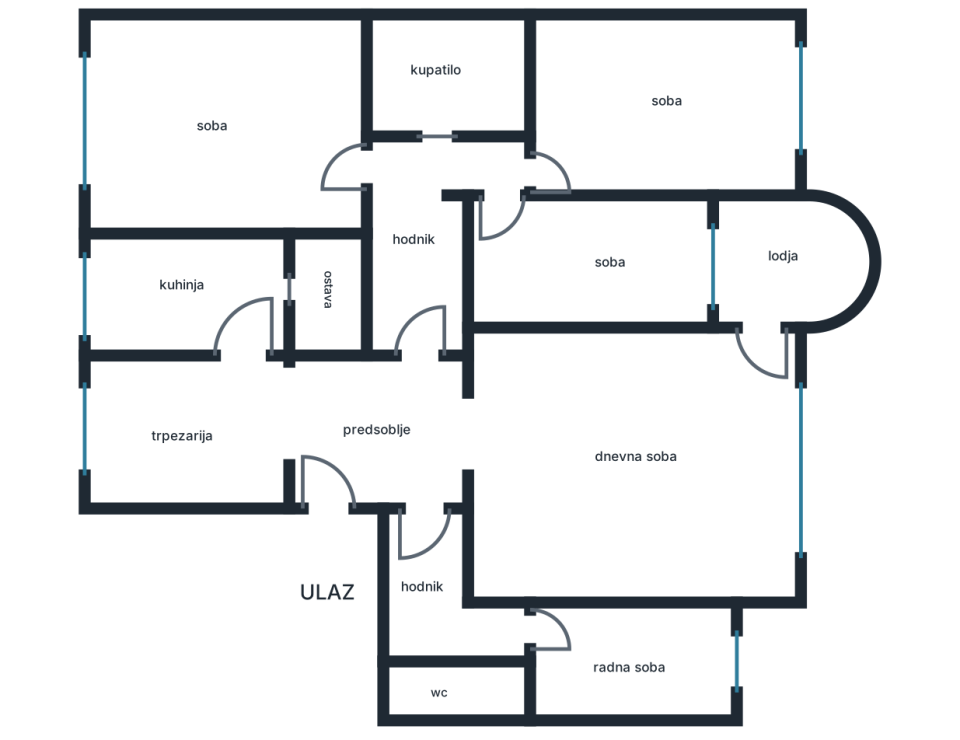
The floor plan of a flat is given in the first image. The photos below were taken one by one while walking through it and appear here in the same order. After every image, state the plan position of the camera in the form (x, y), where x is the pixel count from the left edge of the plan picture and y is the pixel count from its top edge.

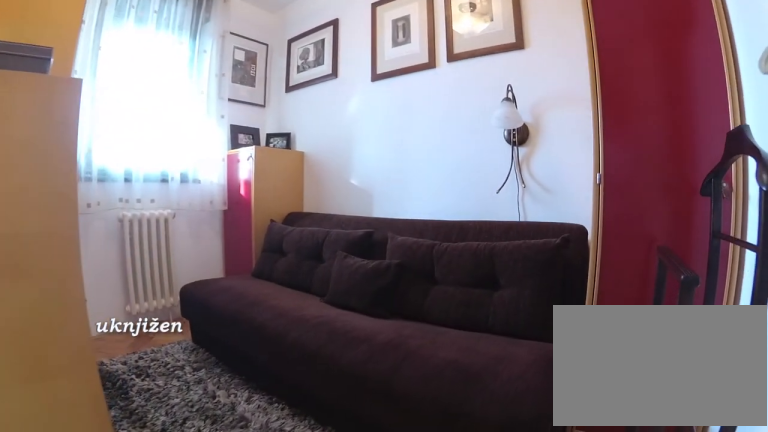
(483, 182)
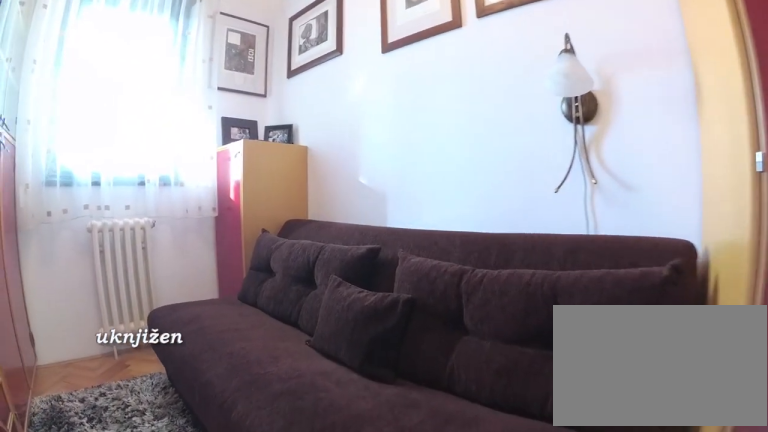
(494, 218)
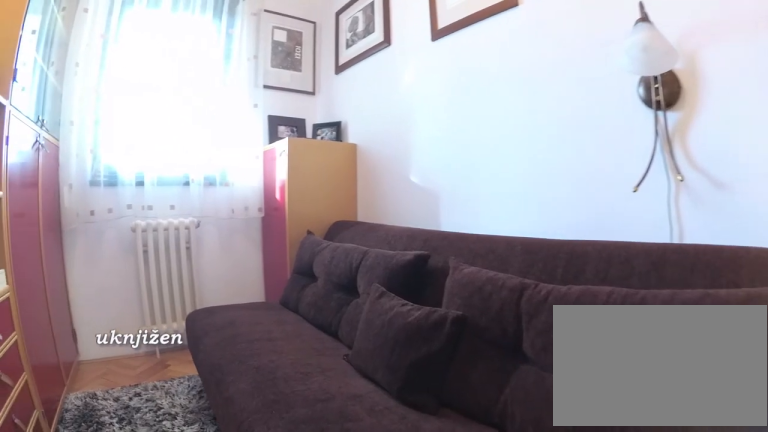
(499, 231)
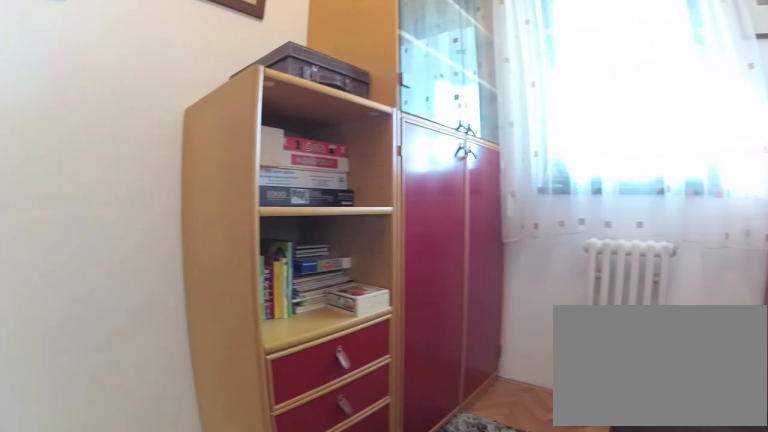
(530, 279)
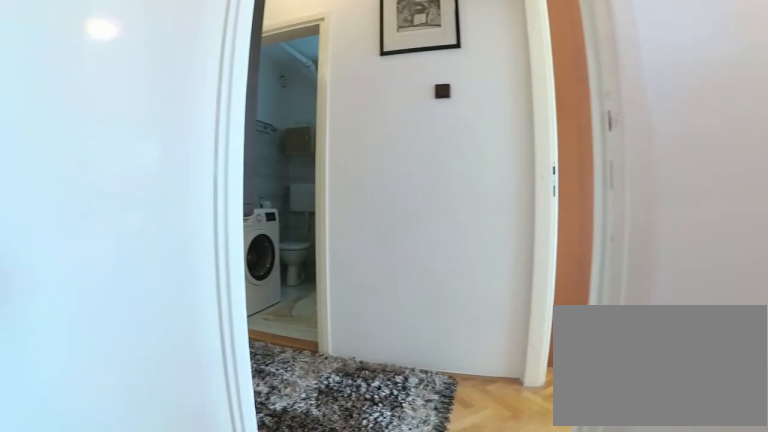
(538, 297)
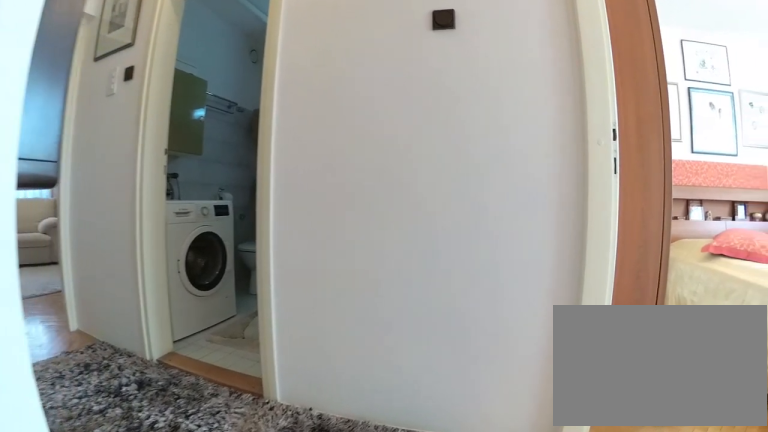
(522, 260)
